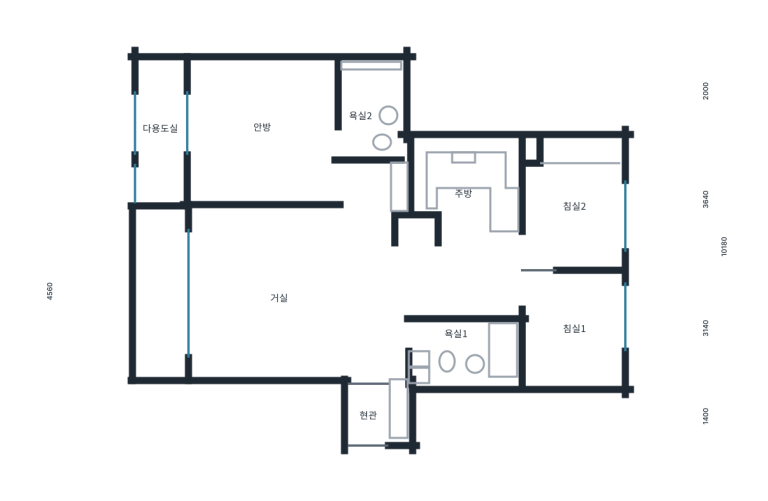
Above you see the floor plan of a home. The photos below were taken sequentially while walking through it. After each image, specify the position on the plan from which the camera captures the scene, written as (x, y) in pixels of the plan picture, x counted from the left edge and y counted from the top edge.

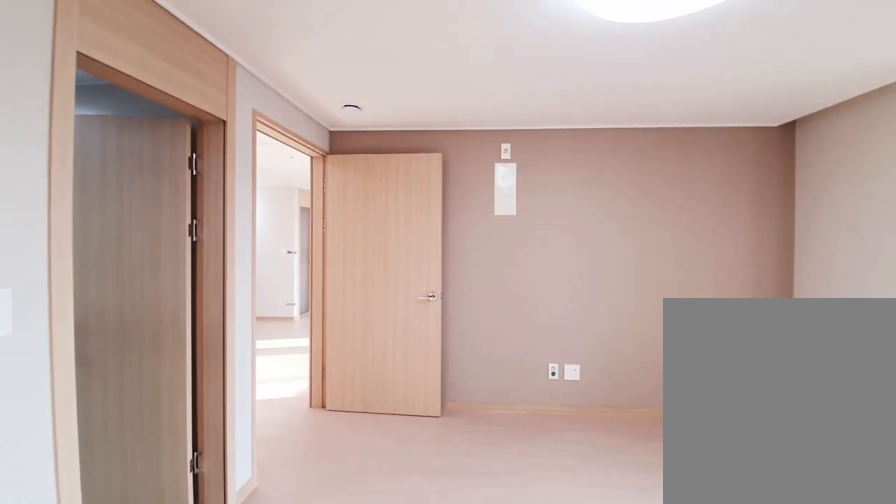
(251, 162)
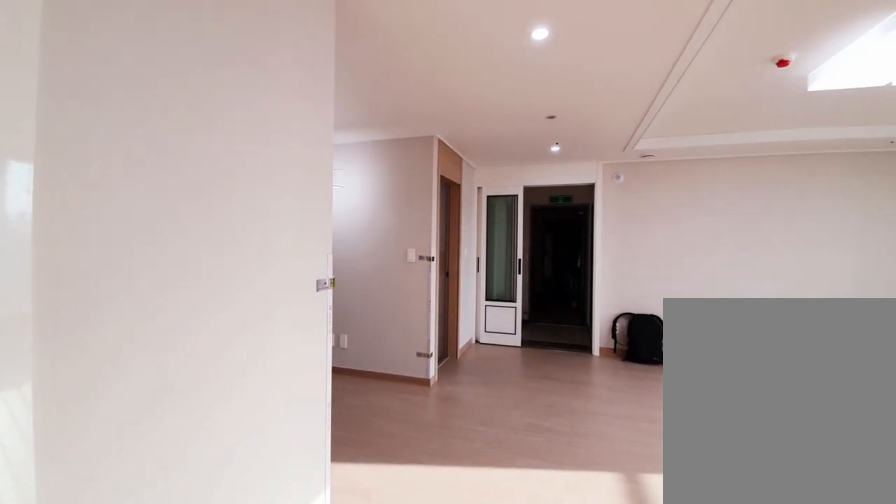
(362, 198)
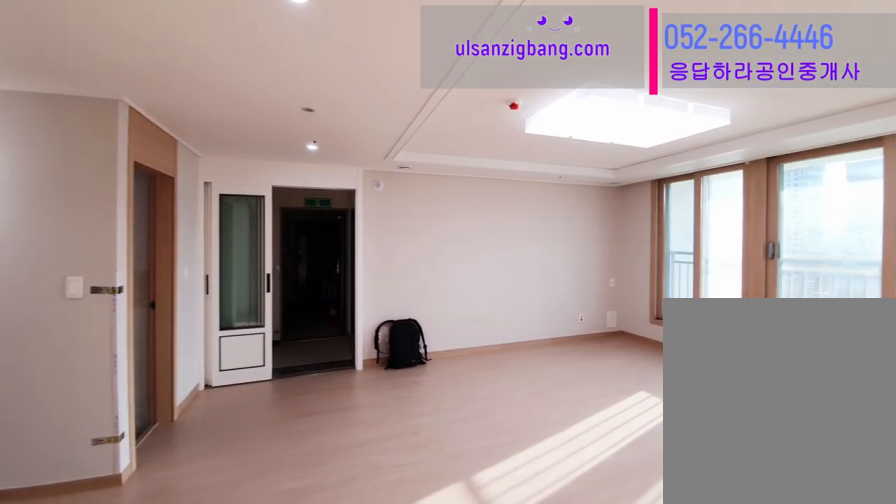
(364, 198)
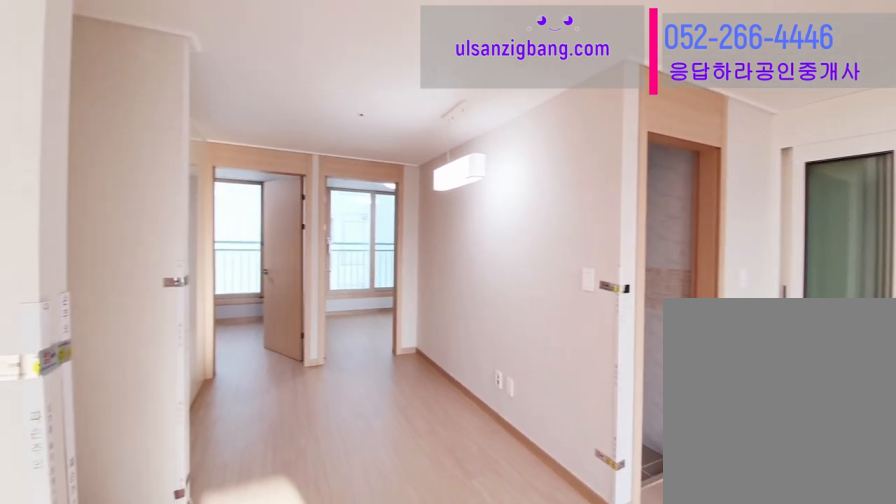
(375, 263)
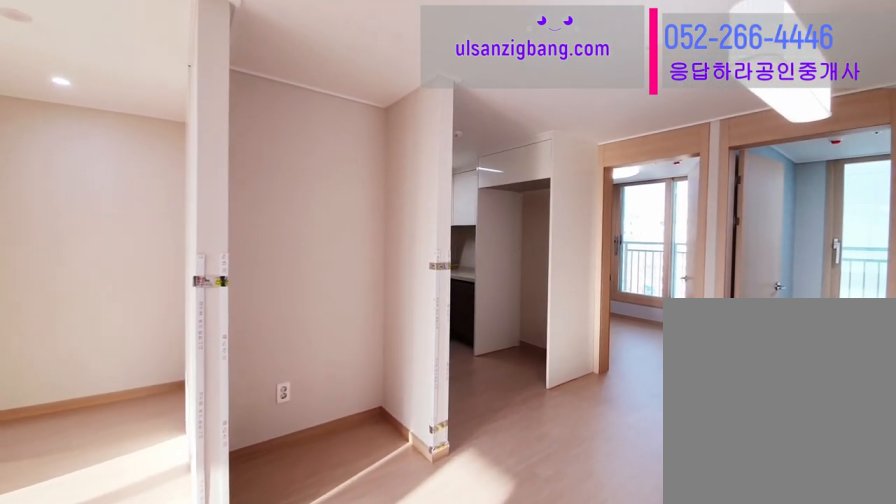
(374, 262)
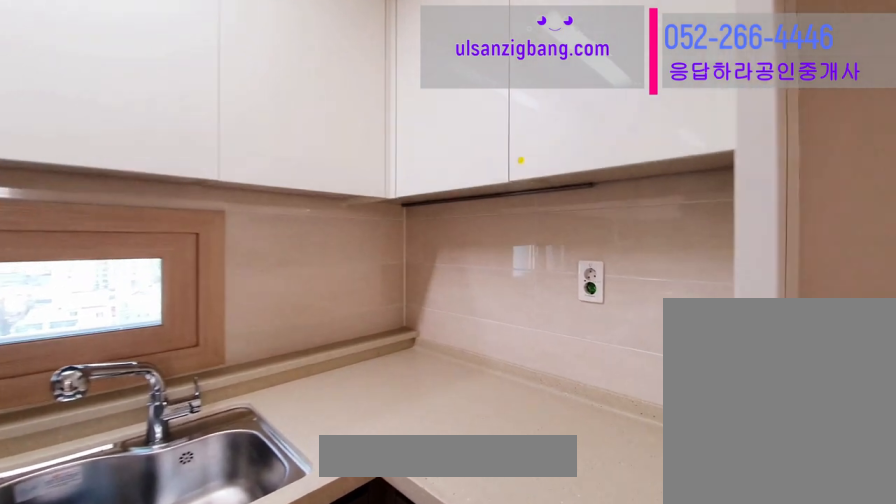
(469, 203)
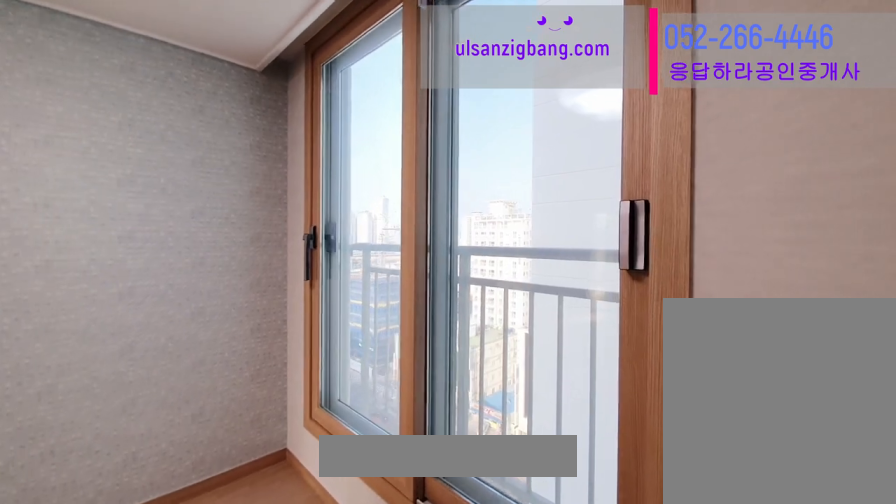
(579, 326)
